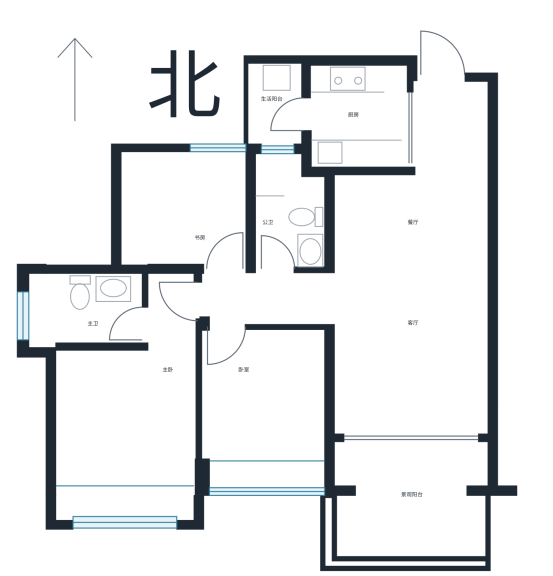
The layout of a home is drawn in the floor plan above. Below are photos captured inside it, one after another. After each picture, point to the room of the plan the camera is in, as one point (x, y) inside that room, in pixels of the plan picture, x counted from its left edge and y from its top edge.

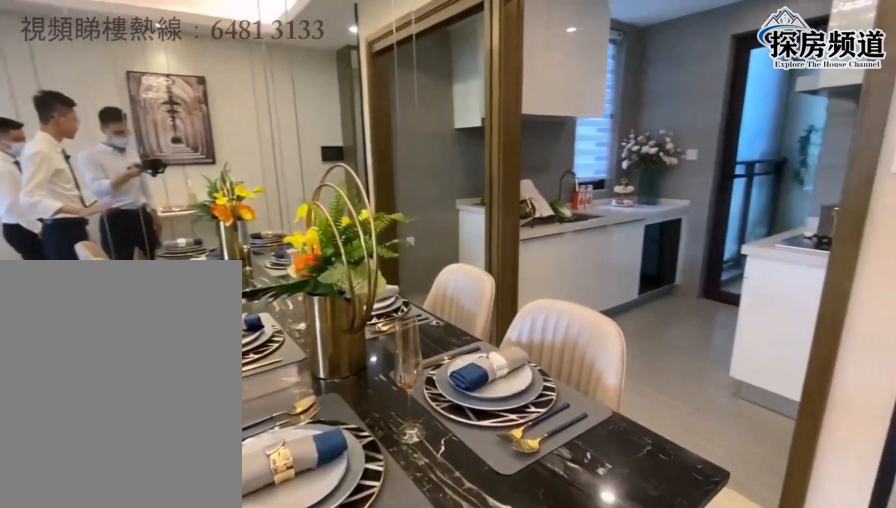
(375, 233)
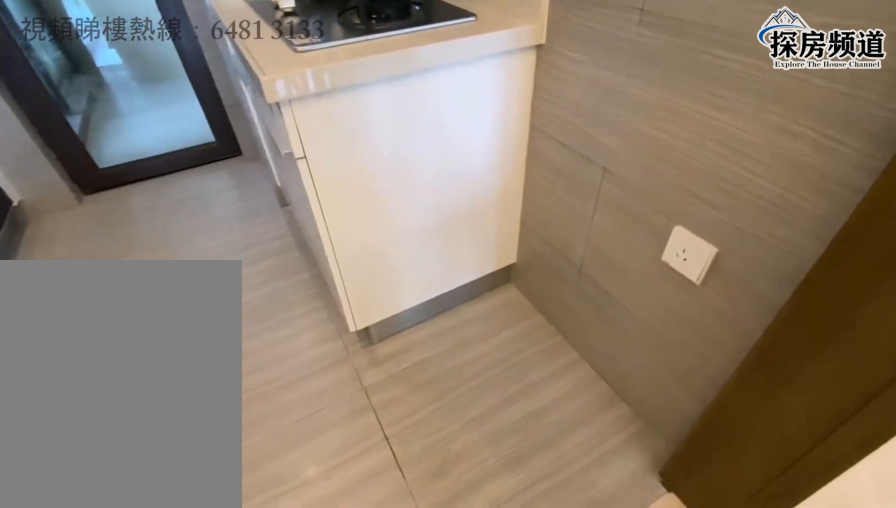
(372, 122)
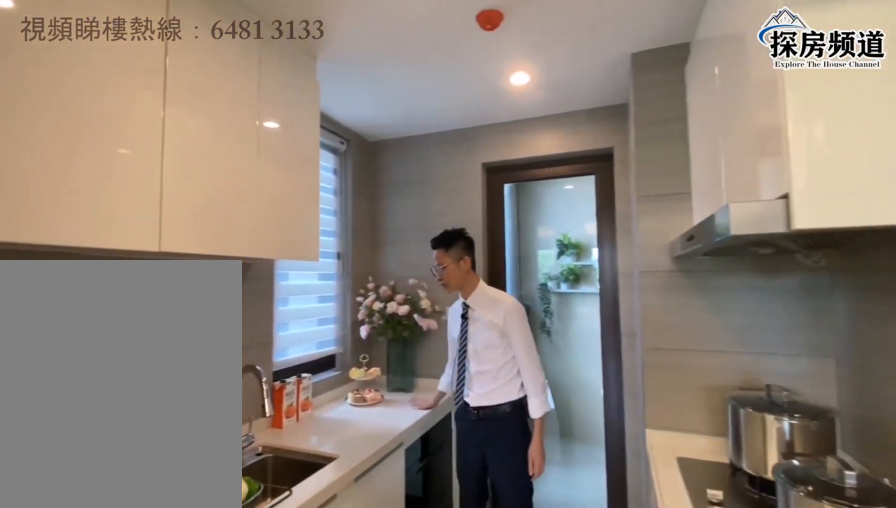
(372, 126)
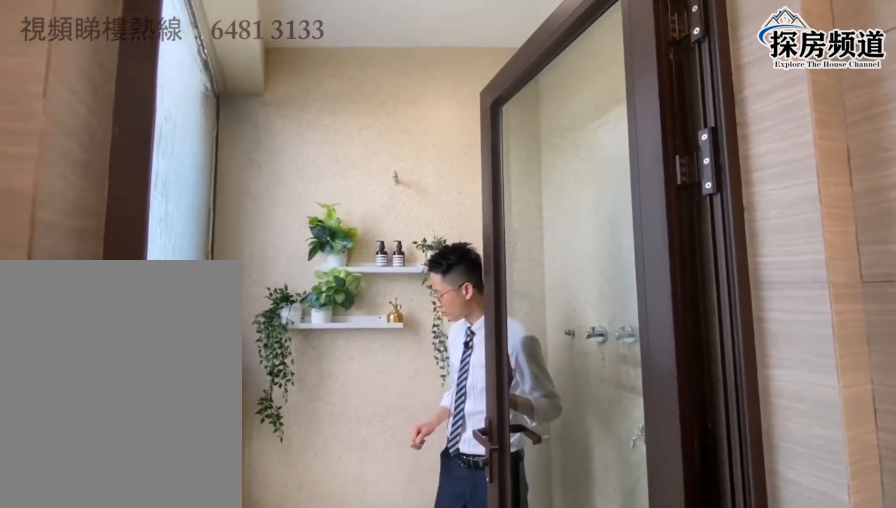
(281, 104)
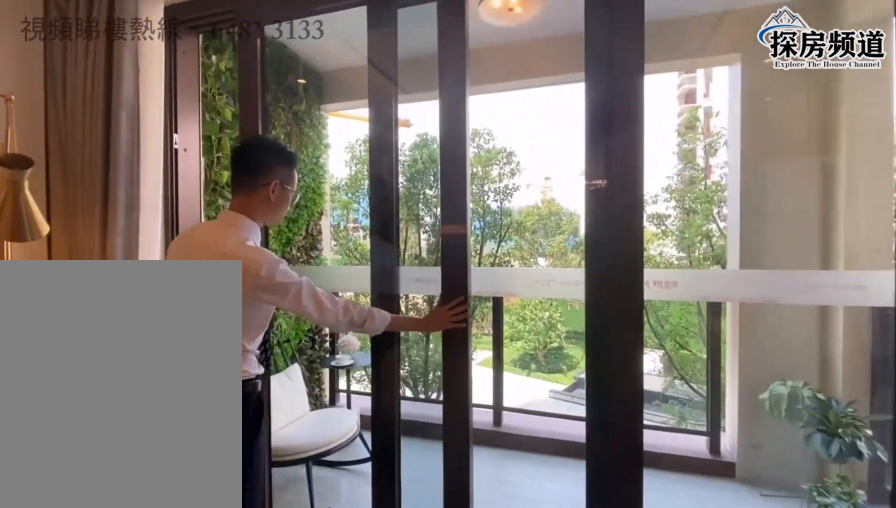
(410, 344)
